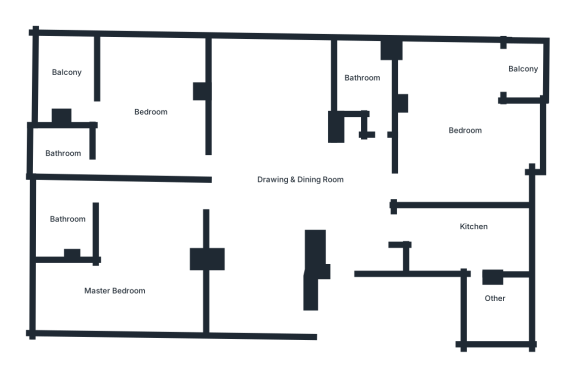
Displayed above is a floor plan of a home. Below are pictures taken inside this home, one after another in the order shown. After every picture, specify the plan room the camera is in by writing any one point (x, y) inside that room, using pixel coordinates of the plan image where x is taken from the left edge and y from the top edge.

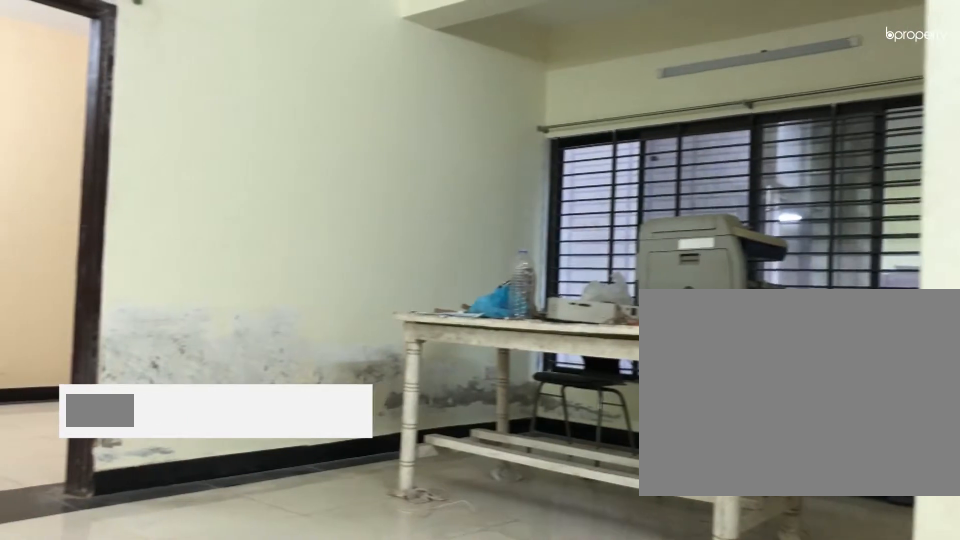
(314, 189)
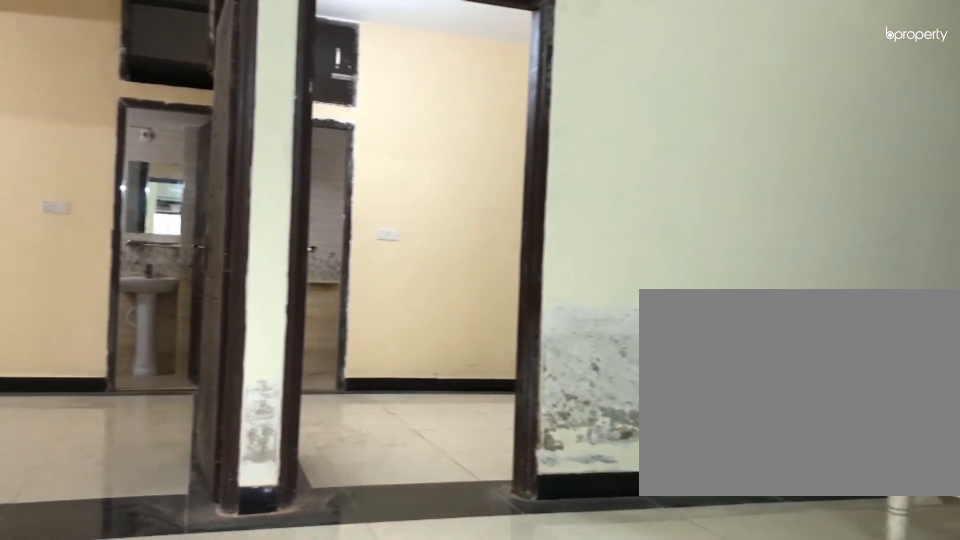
(314, 189)
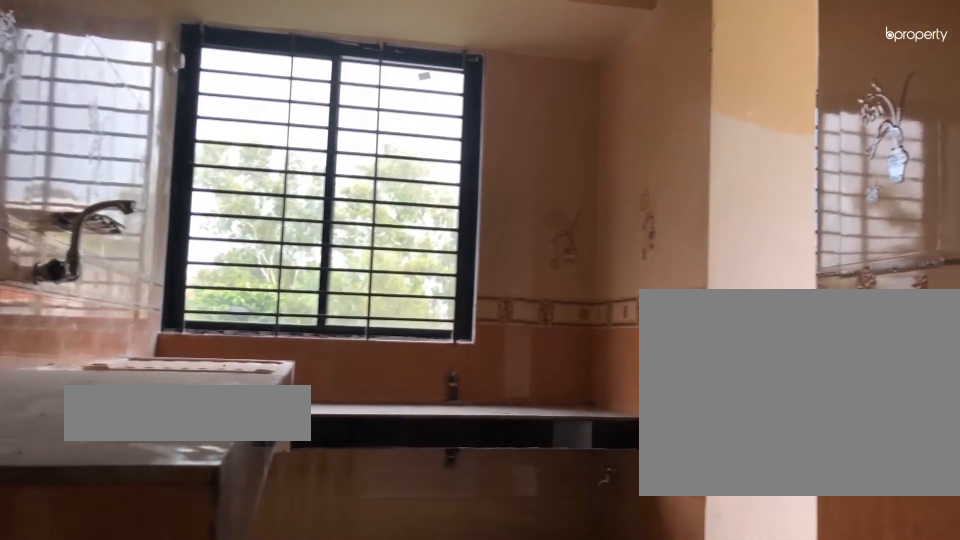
(475, 234)
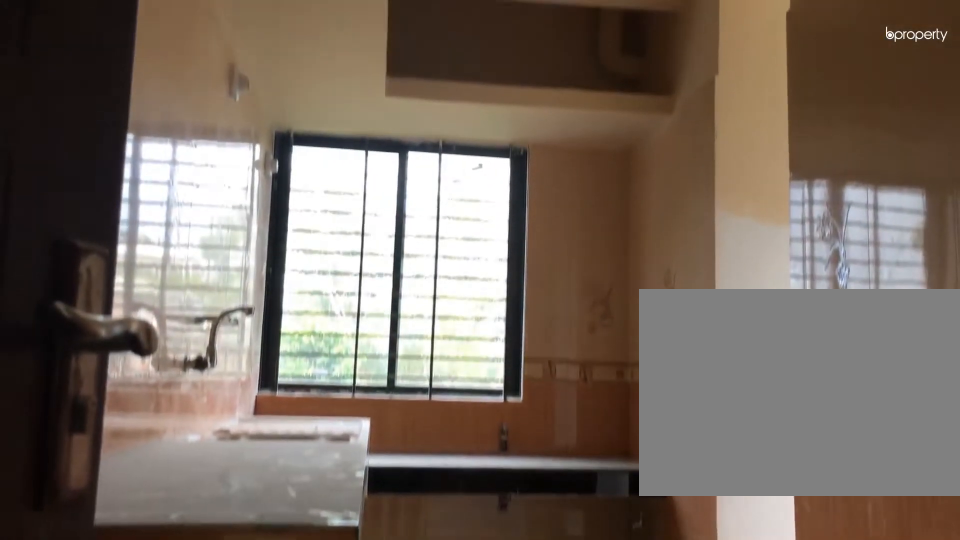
(475, 234)
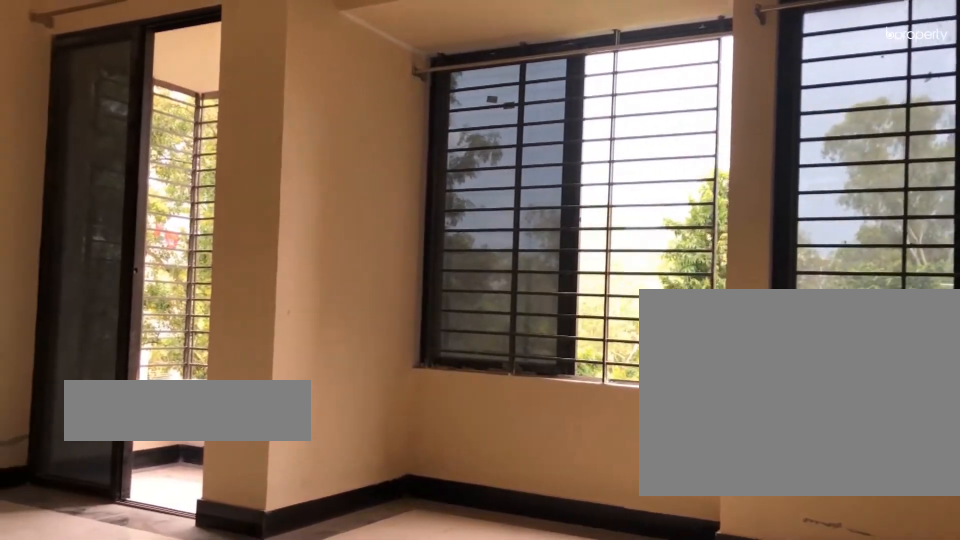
(456, 127)
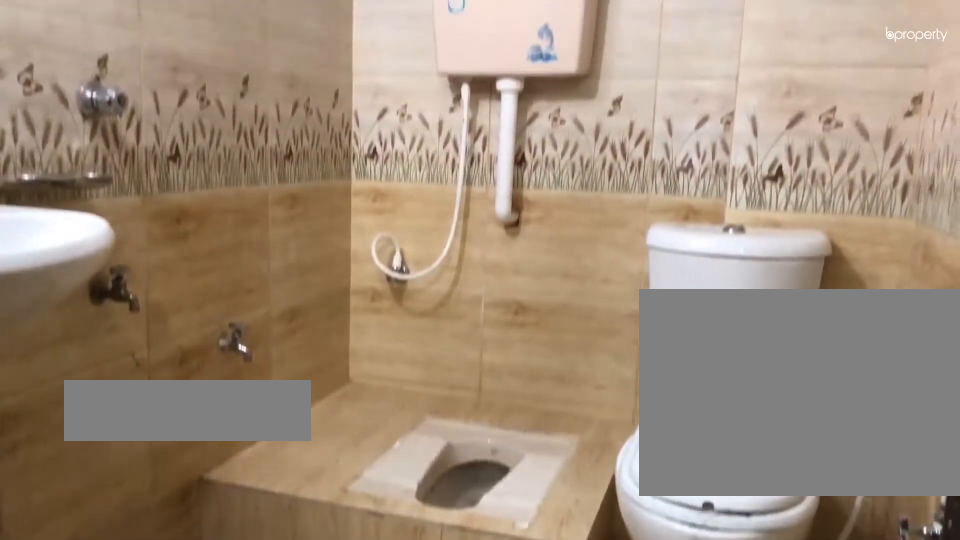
(370, 76)
